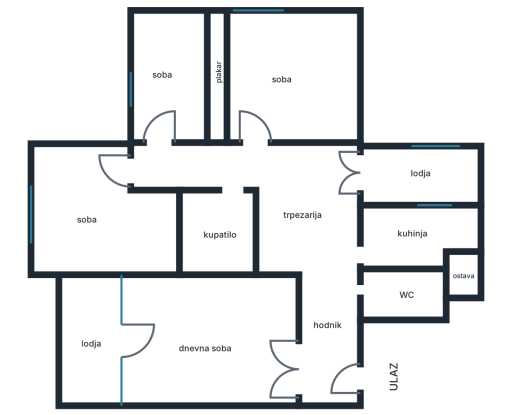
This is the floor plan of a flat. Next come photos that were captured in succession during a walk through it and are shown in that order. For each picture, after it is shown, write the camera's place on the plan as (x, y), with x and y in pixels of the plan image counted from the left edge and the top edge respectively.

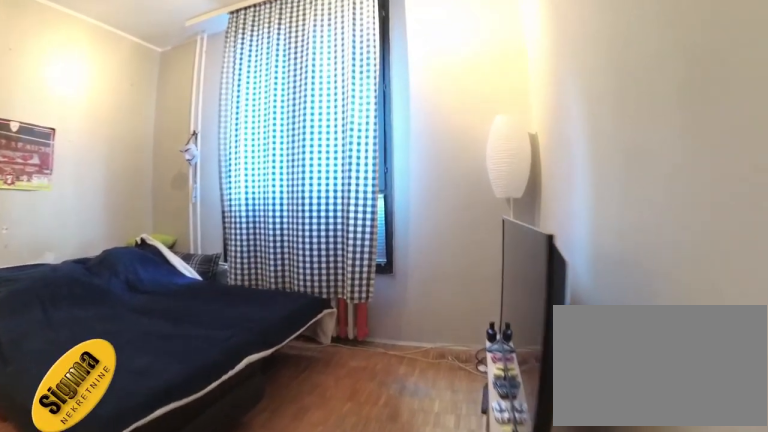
(128, 172)
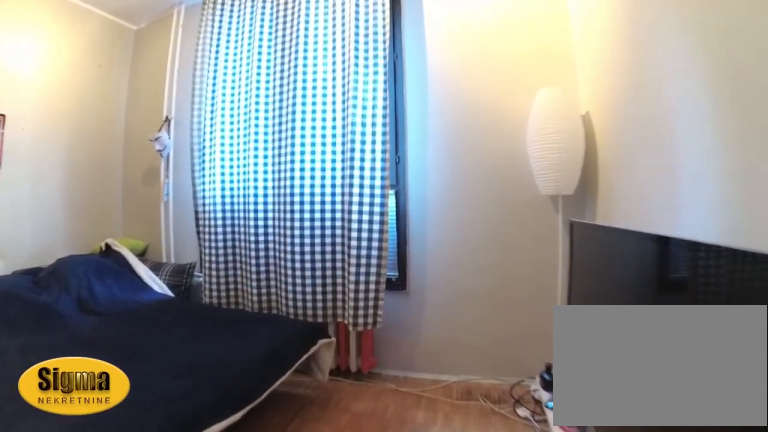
(110, 172)
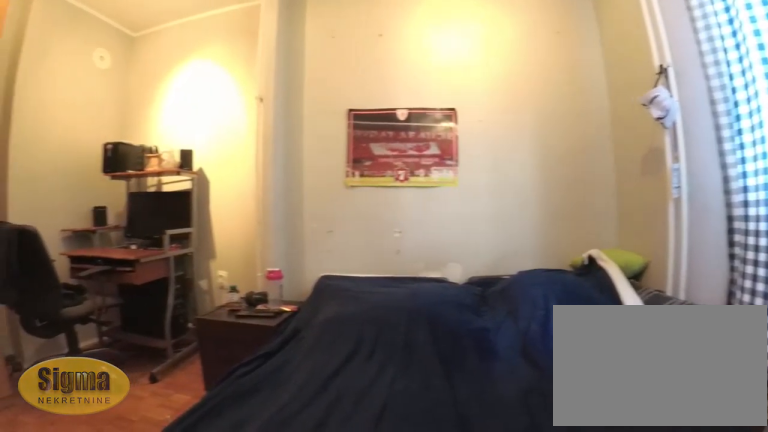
(59, 175)
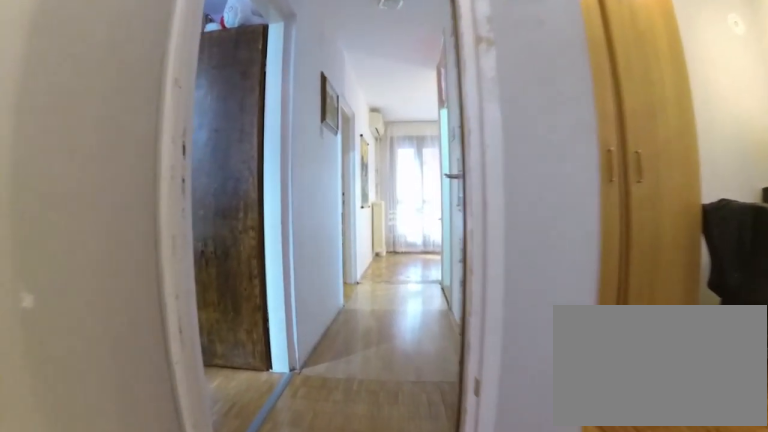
(66, 173)
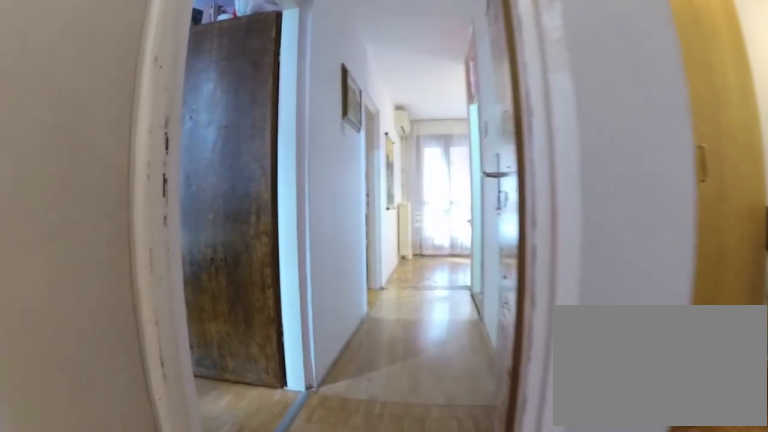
(74, 173)
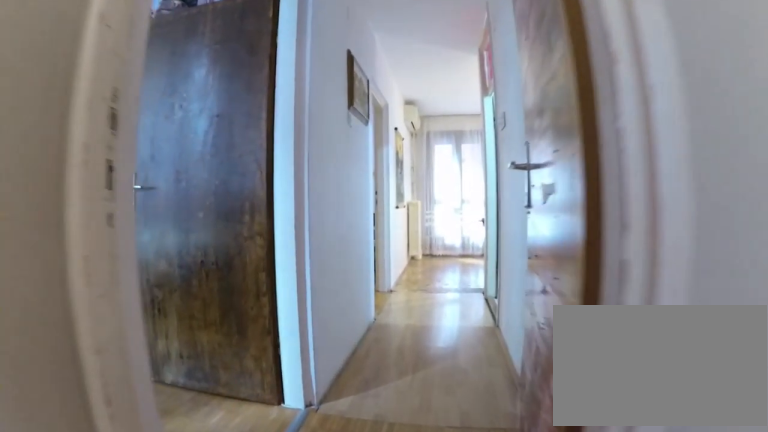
(81, 172)
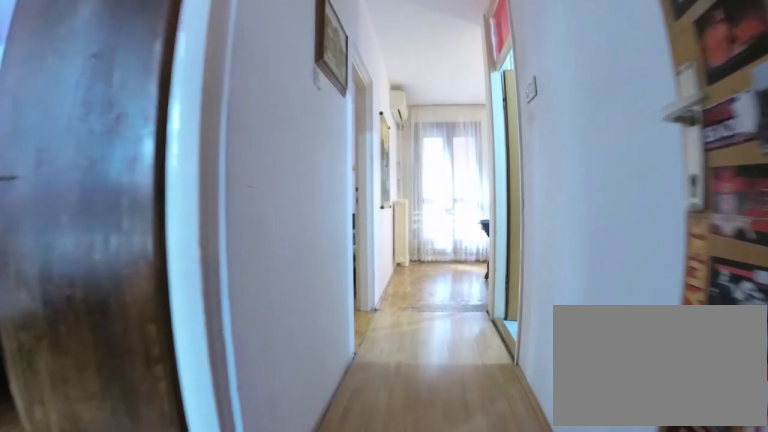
(102, 172)
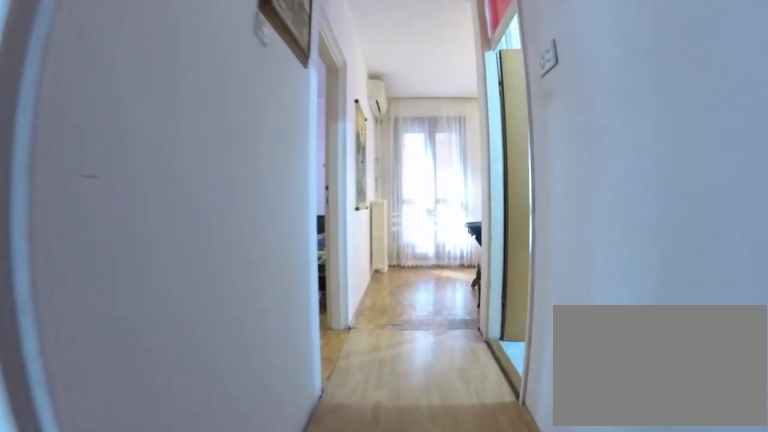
(116, 172)
